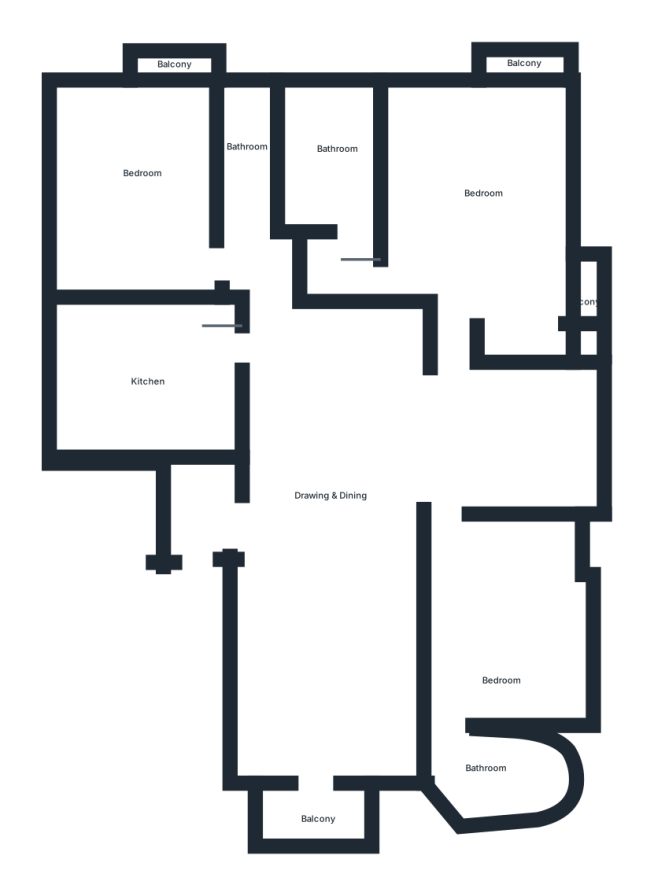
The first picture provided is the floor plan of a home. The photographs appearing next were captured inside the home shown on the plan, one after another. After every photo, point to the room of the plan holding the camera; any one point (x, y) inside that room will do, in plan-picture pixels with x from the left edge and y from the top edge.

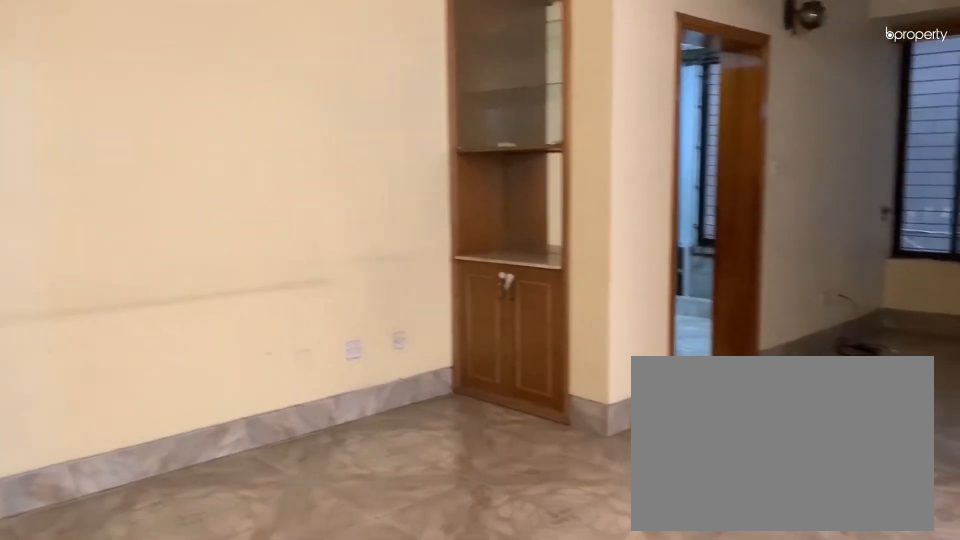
(332, 481)
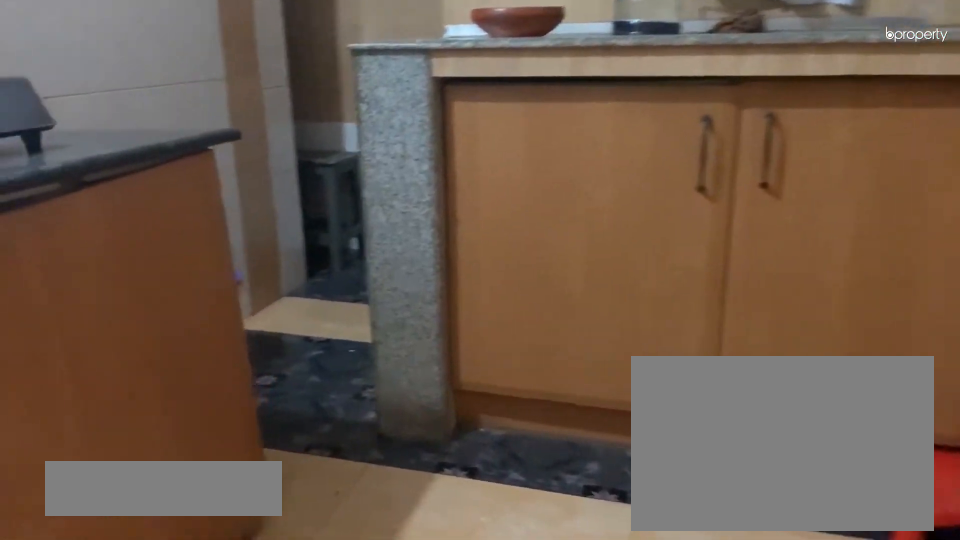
(144, 377)
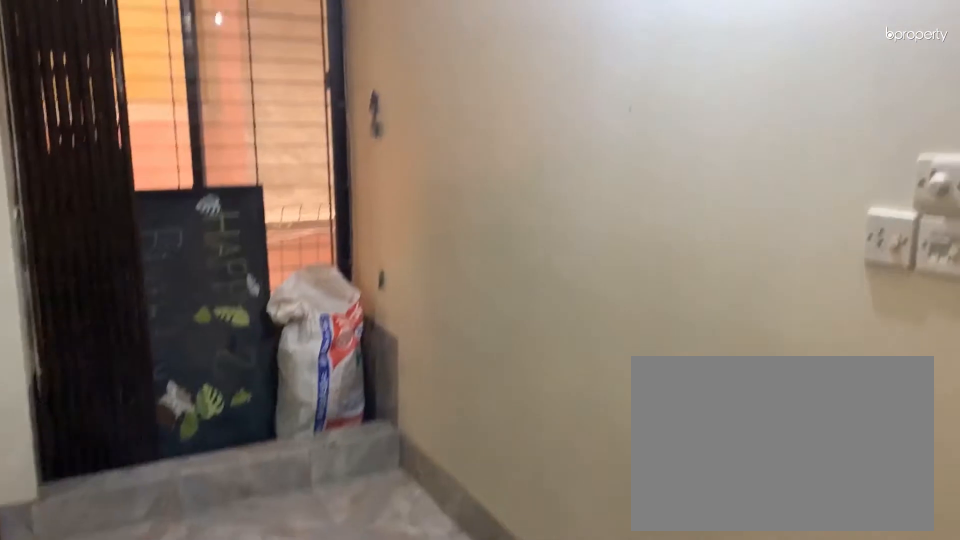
(144, 177)
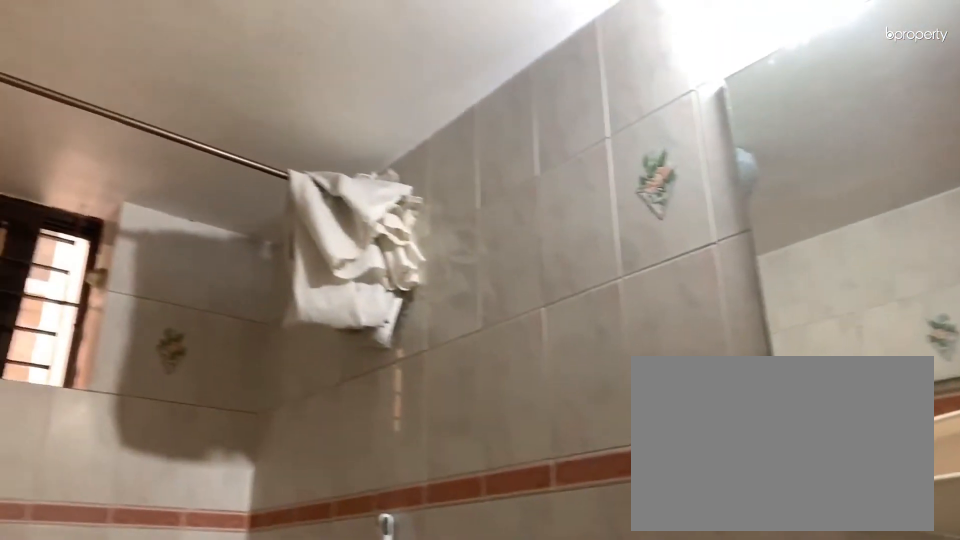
(254, 153)
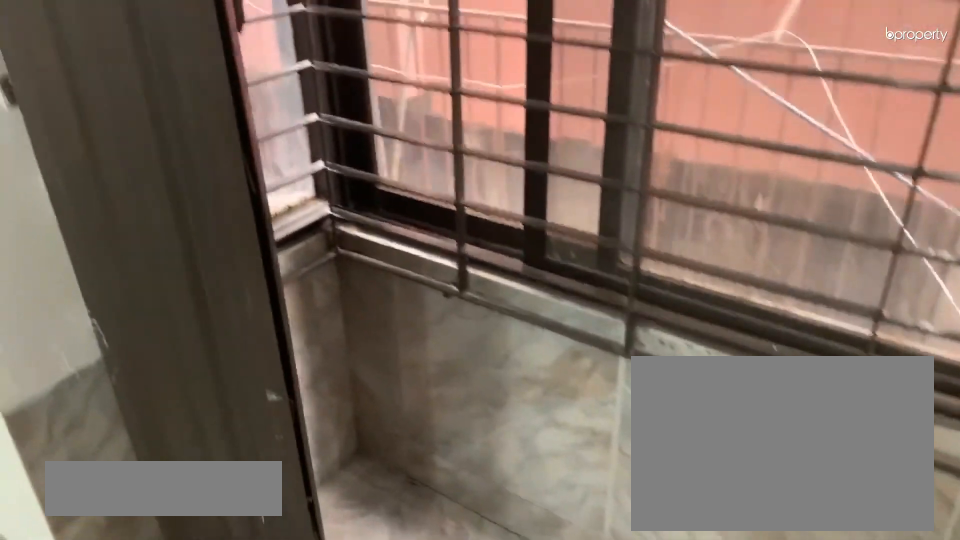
(524, 66)
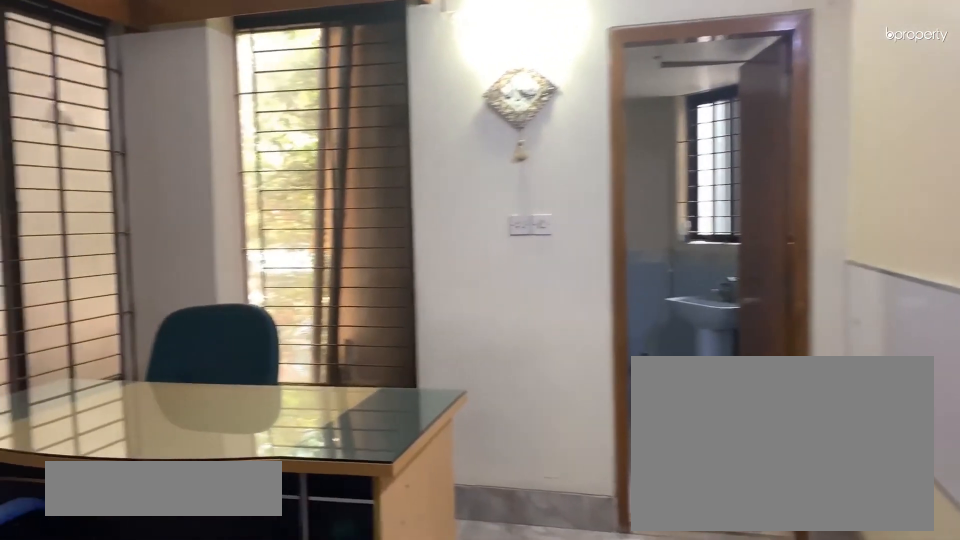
(503, 637)
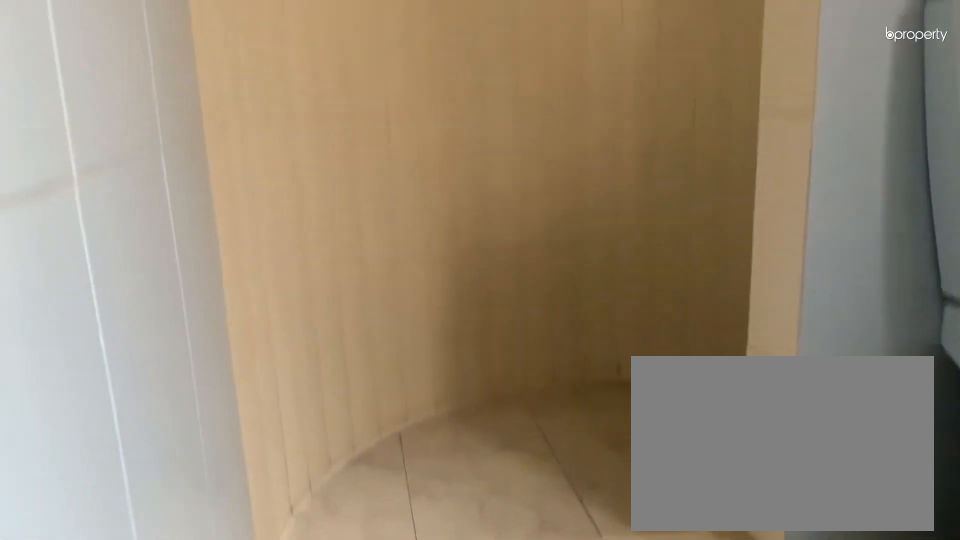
(503, 777)
